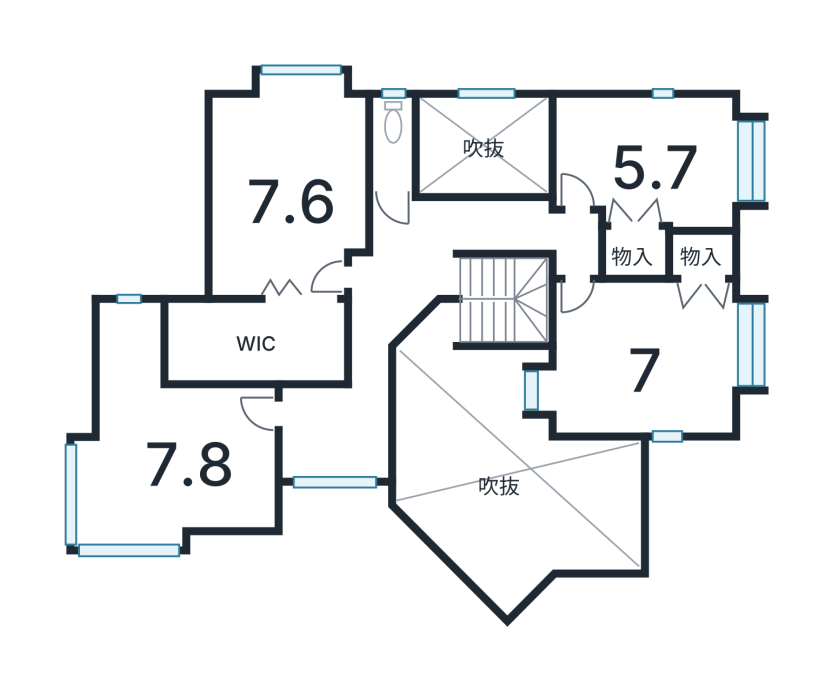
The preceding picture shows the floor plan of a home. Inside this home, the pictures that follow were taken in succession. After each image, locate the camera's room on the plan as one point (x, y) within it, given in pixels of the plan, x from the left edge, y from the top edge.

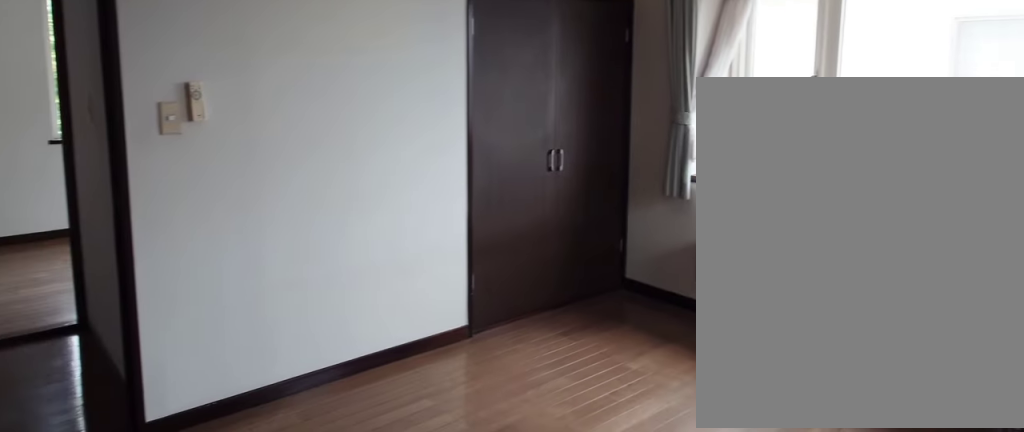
(644, 365)
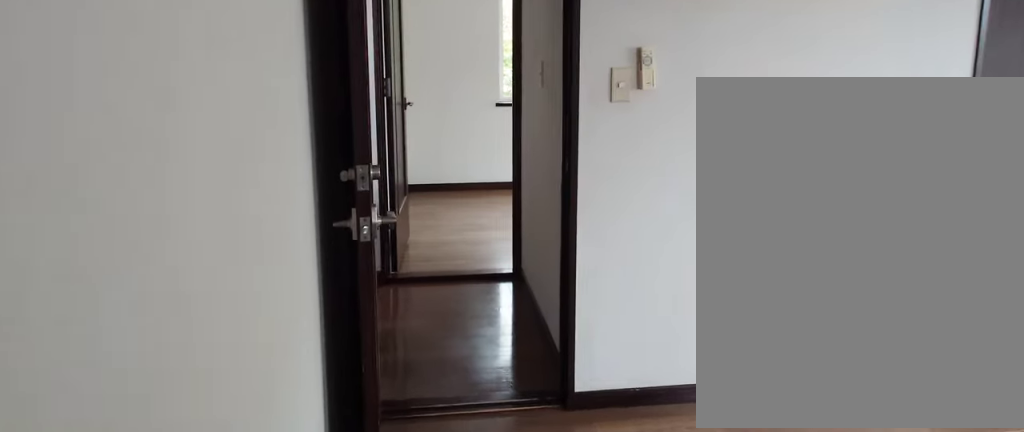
(644, 365)
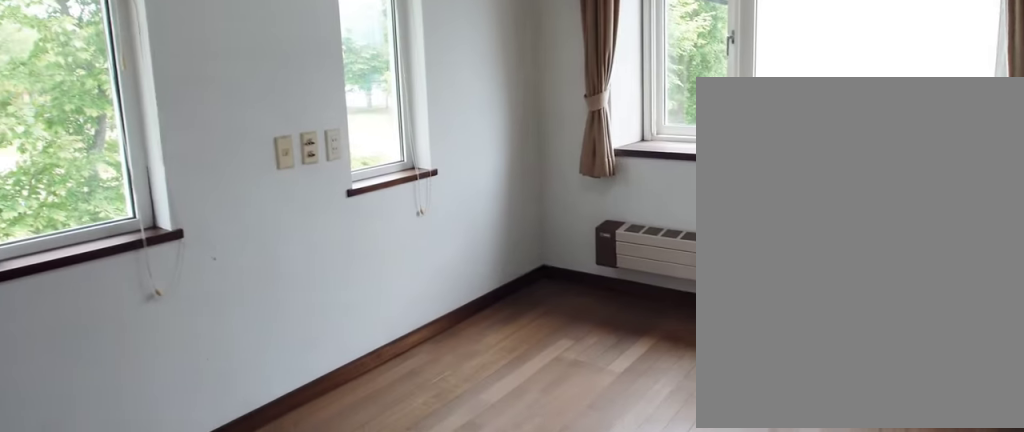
(647, 162)
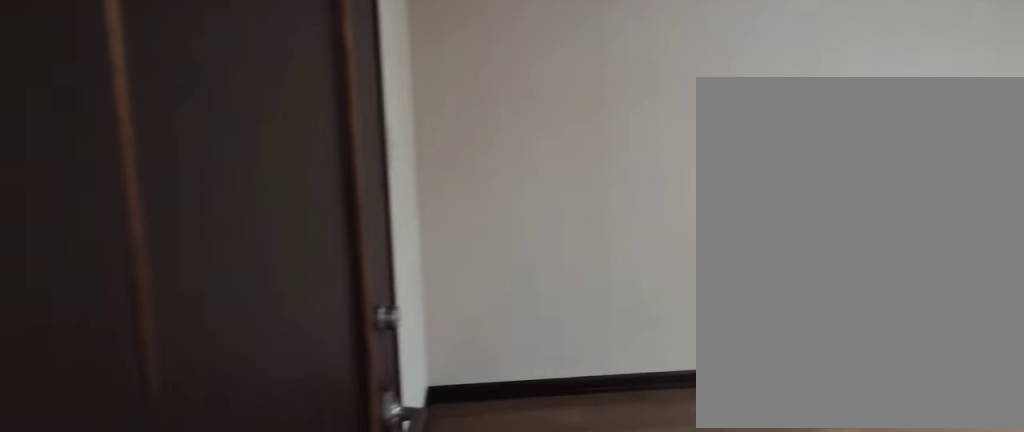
(276, 193)
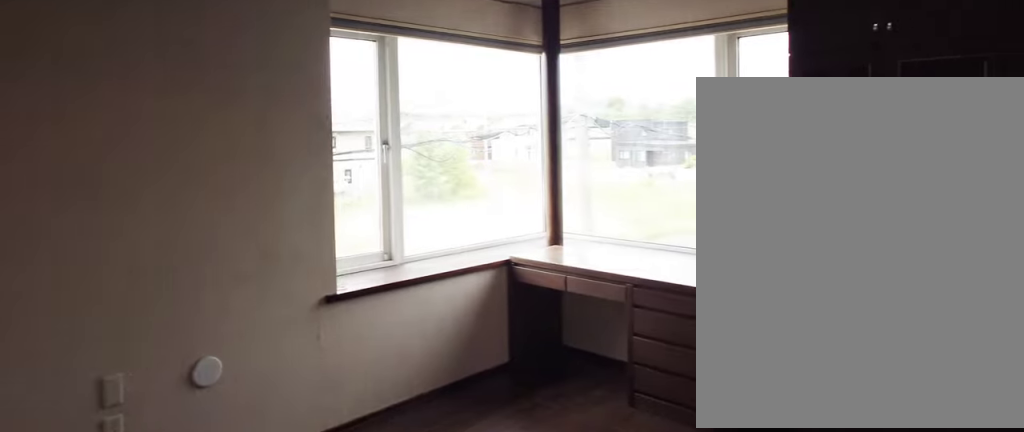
(183, 468)
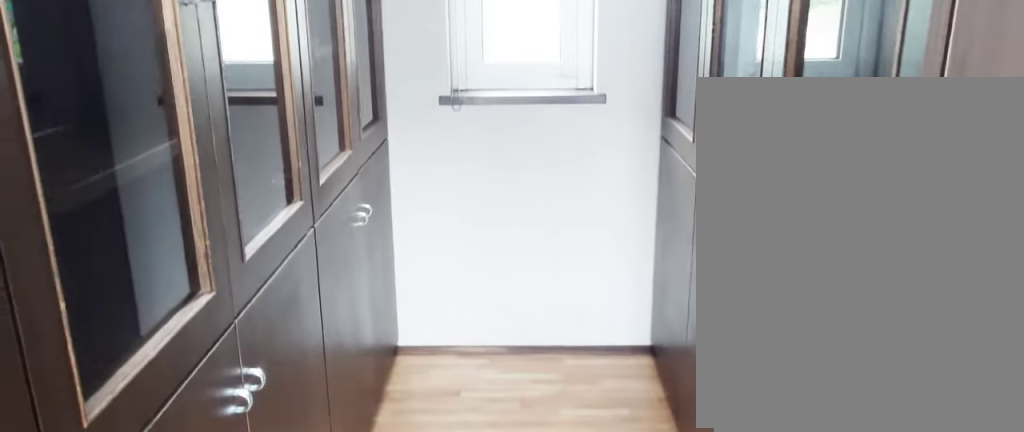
(183, 468)
